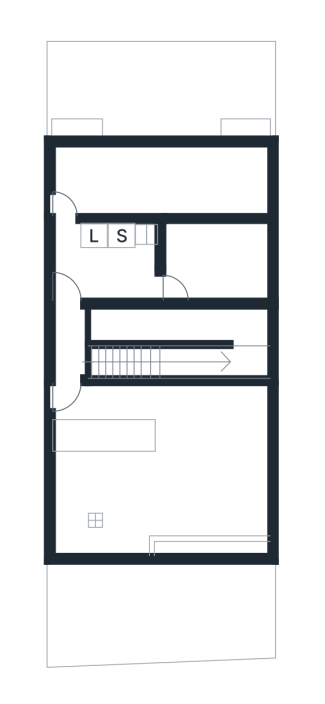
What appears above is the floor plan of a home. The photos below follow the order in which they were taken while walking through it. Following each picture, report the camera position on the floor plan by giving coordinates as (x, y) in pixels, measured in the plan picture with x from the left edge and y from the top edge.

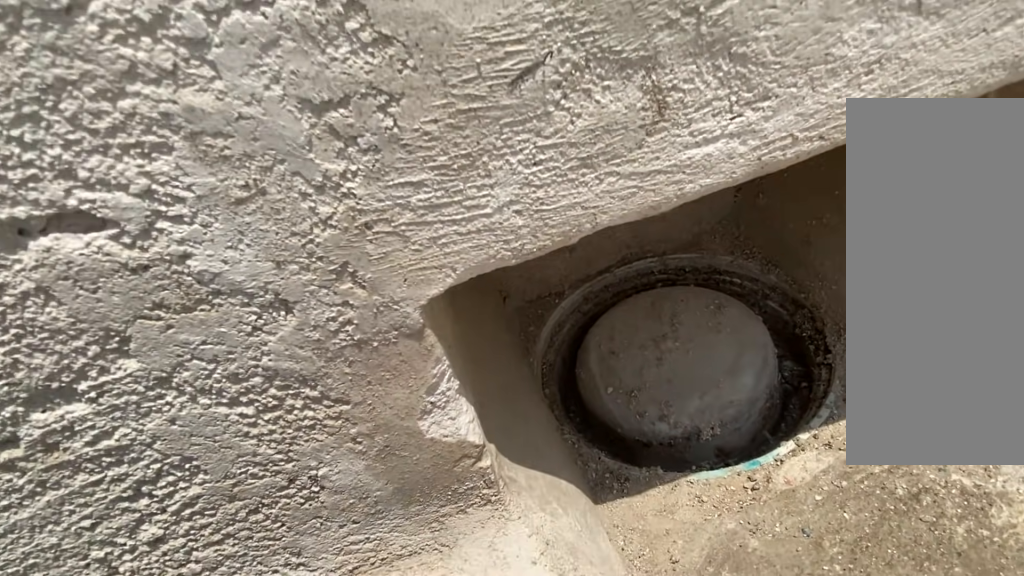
(60, 162)
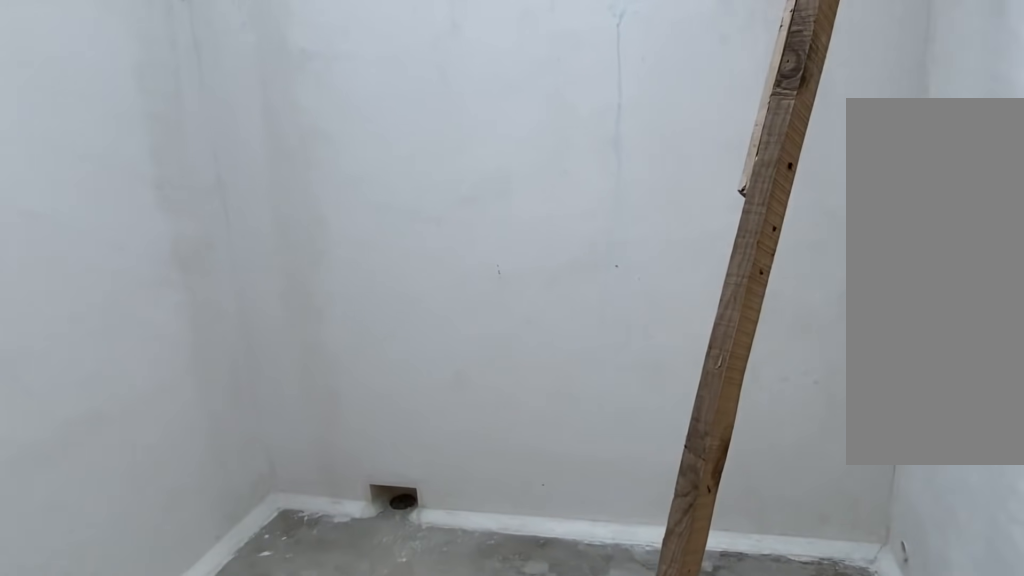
(157, 280)
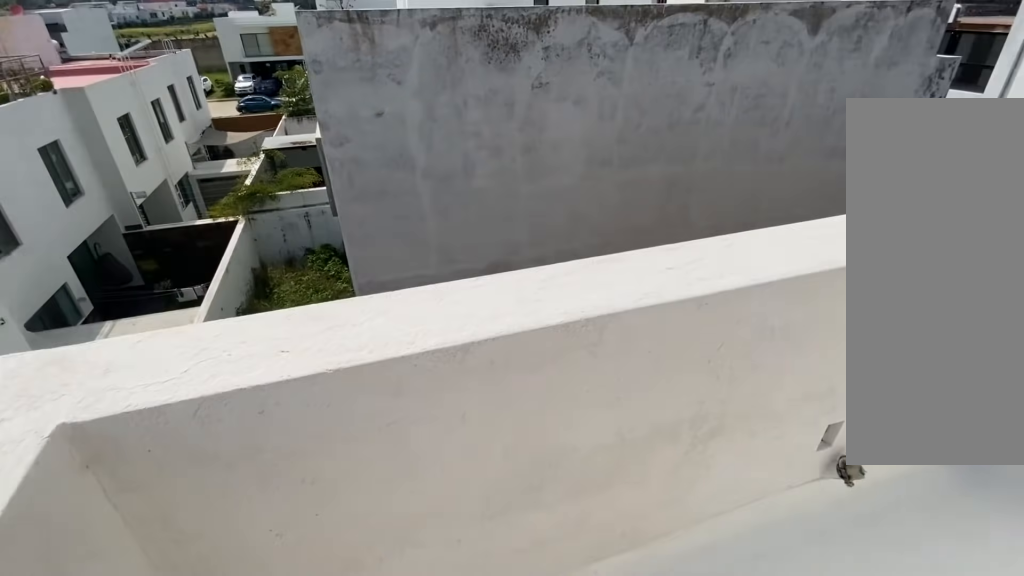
(197, 177)
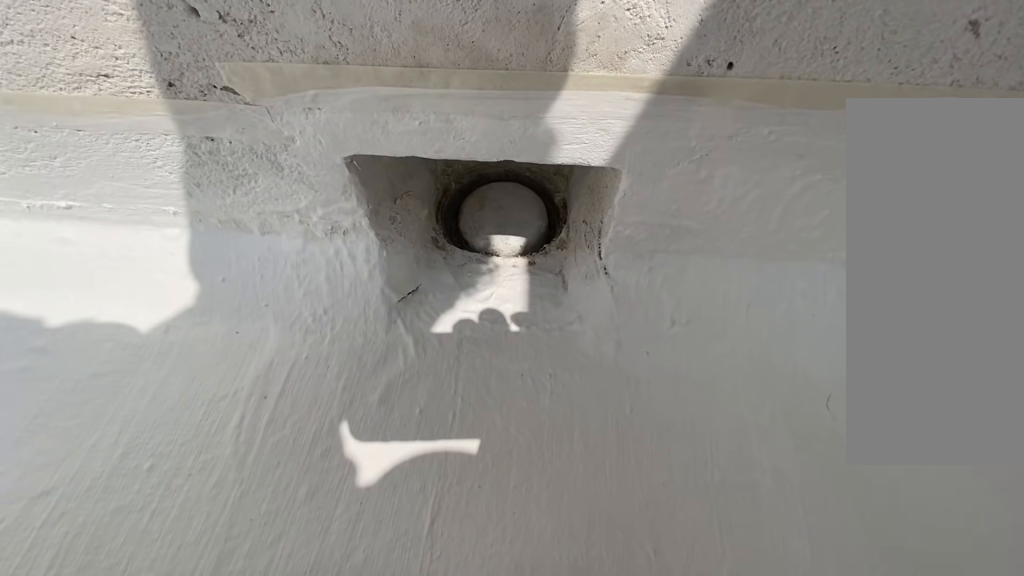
(61, 160)
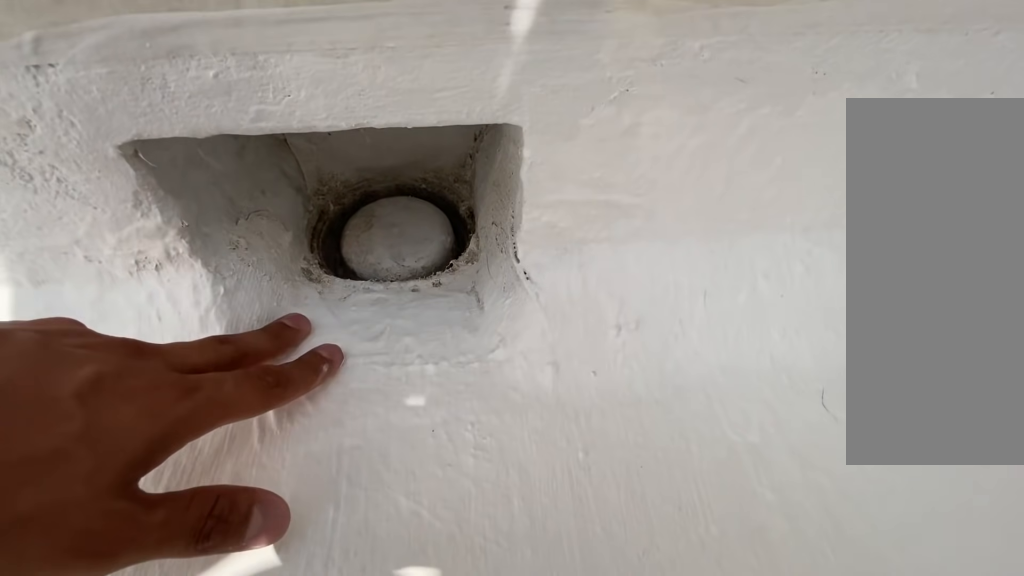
(61, 159)
